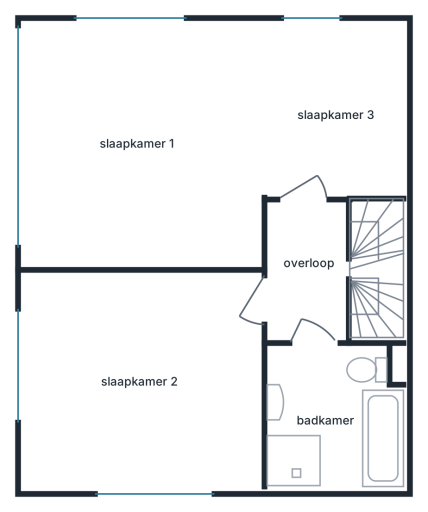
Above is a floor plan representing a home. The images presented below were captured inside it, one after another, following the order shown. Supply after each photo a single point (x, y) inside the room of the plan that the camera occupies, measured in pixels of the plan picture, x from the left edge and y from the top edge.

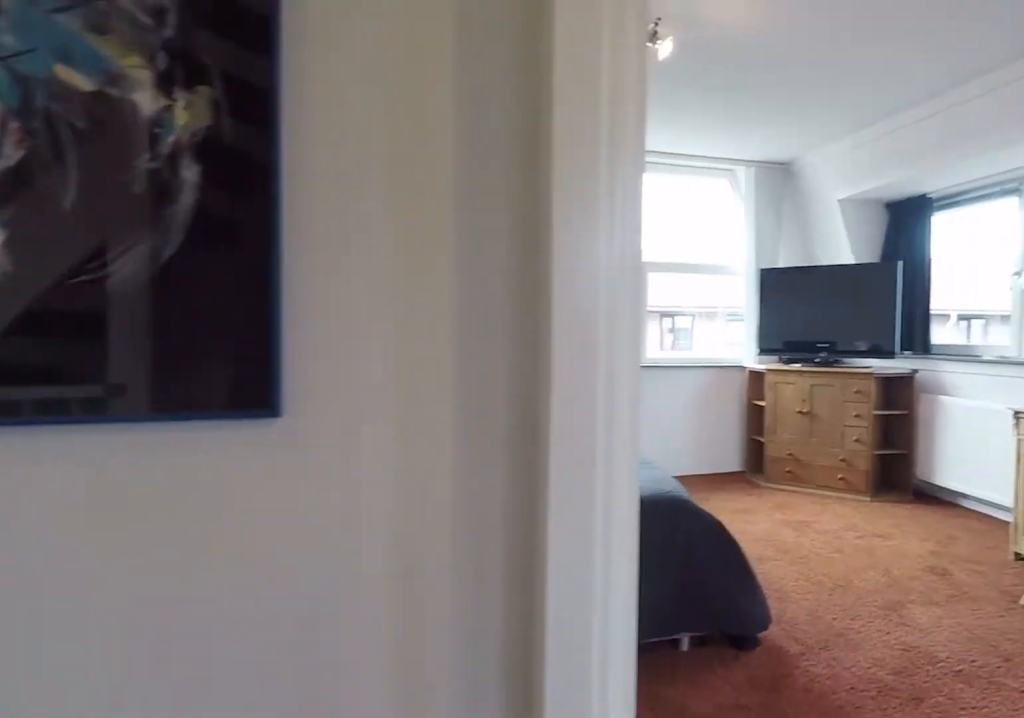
(308, 271)
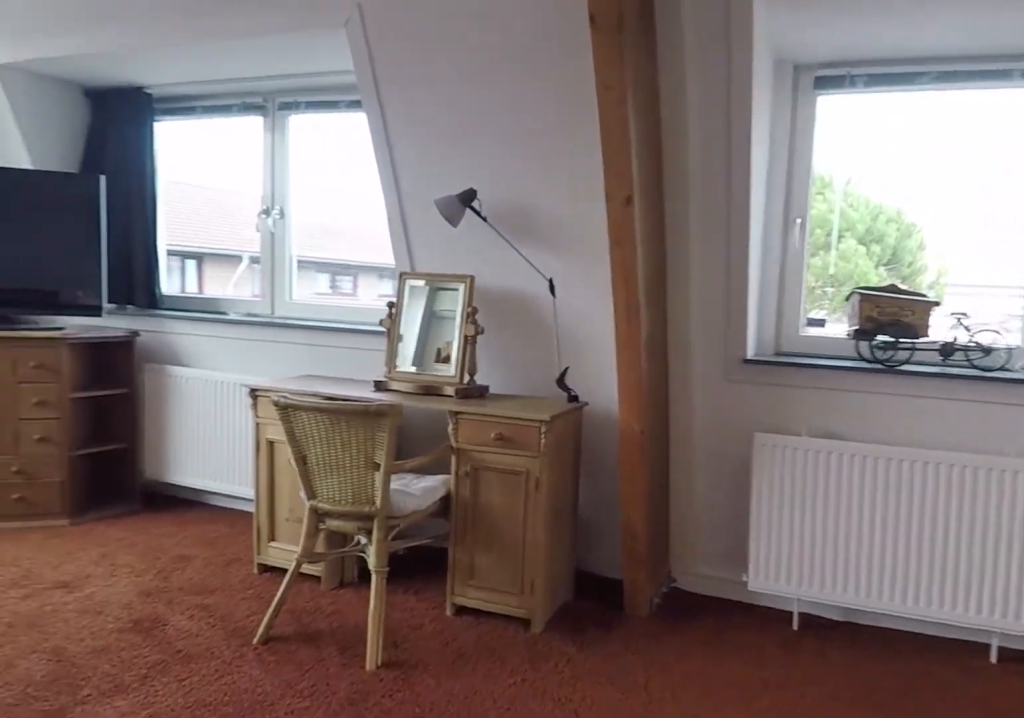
(310, 111)
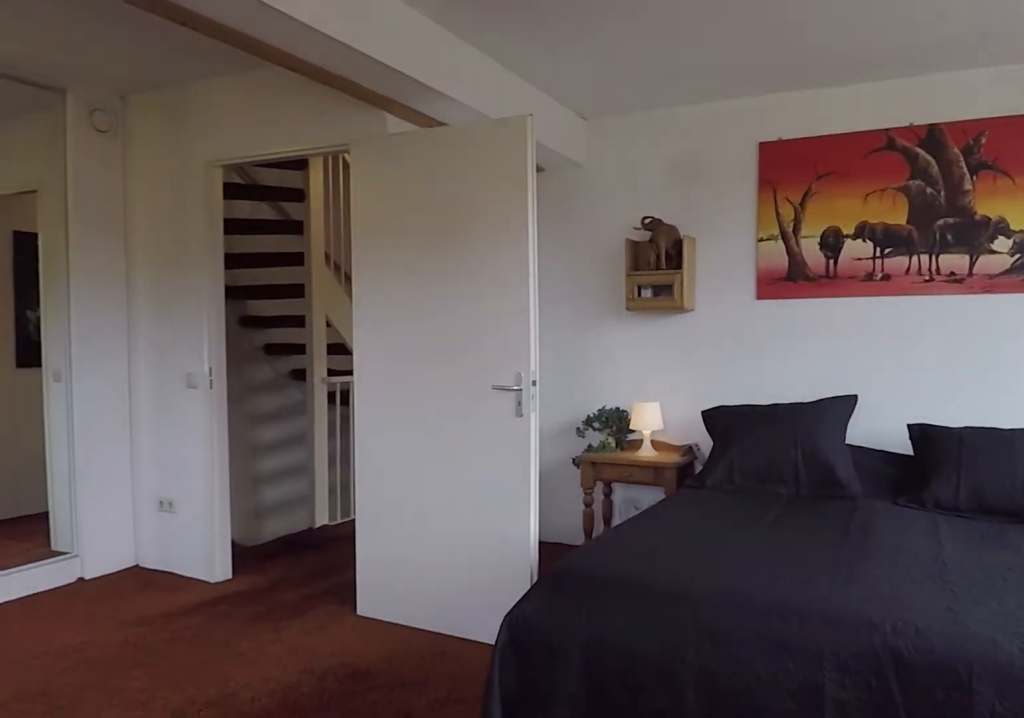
(310, 111)
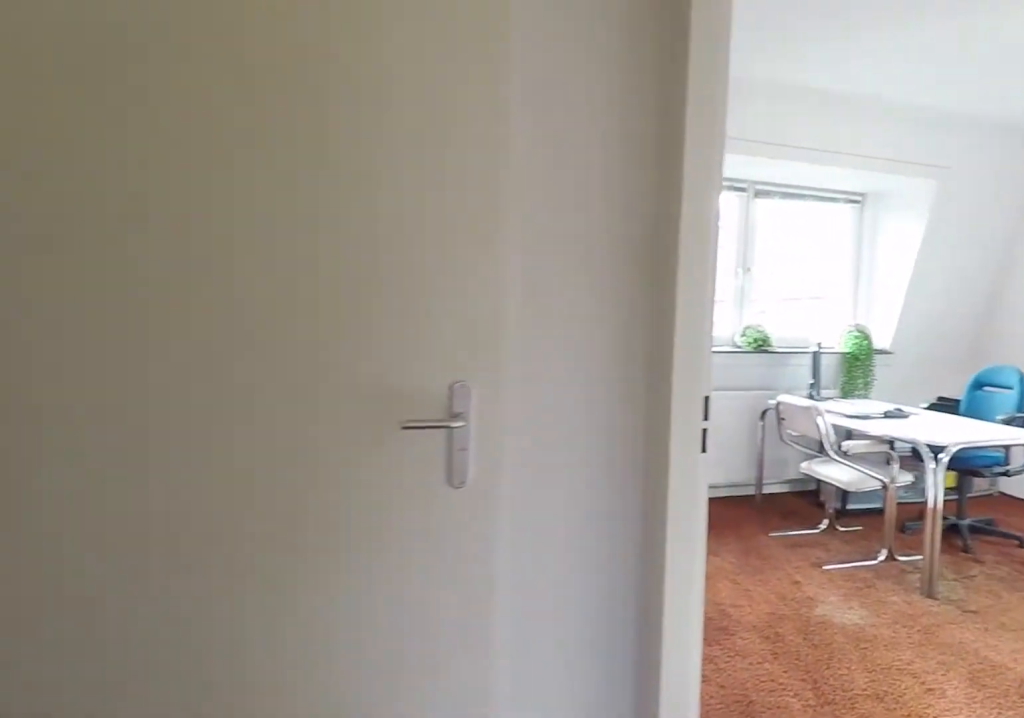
(308, 271)
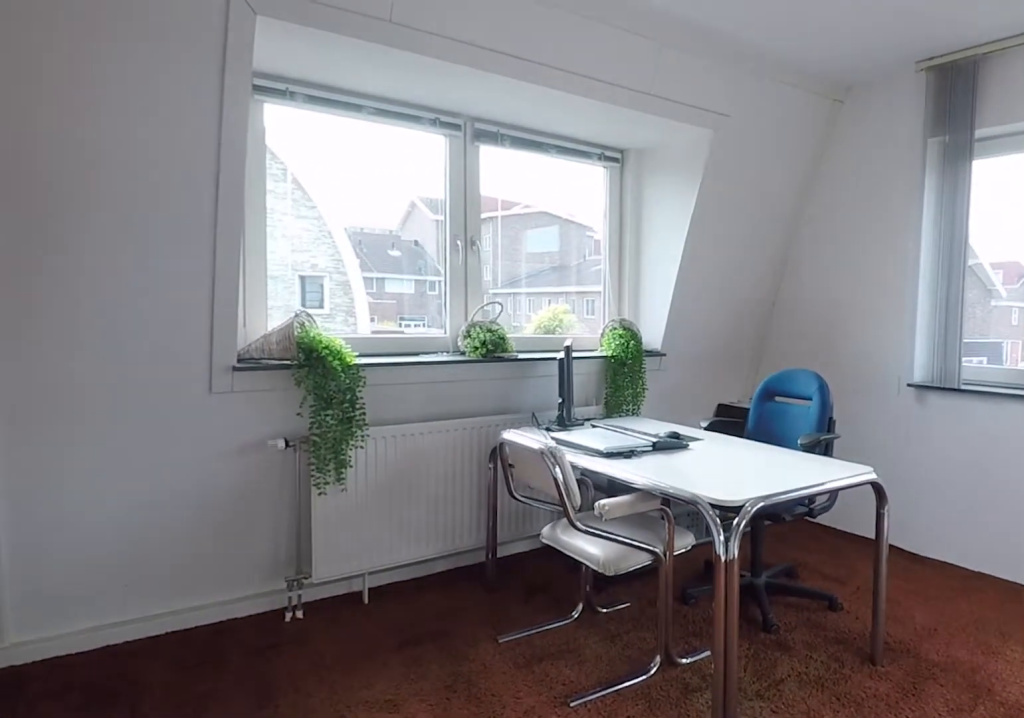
(132, 435)
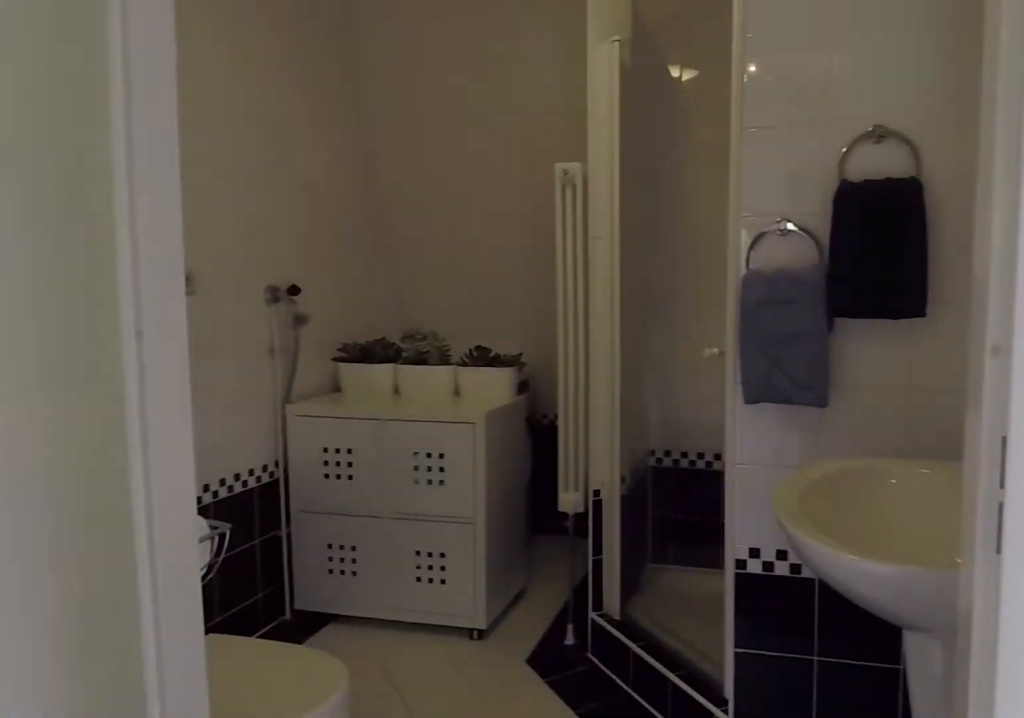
(308, 271)
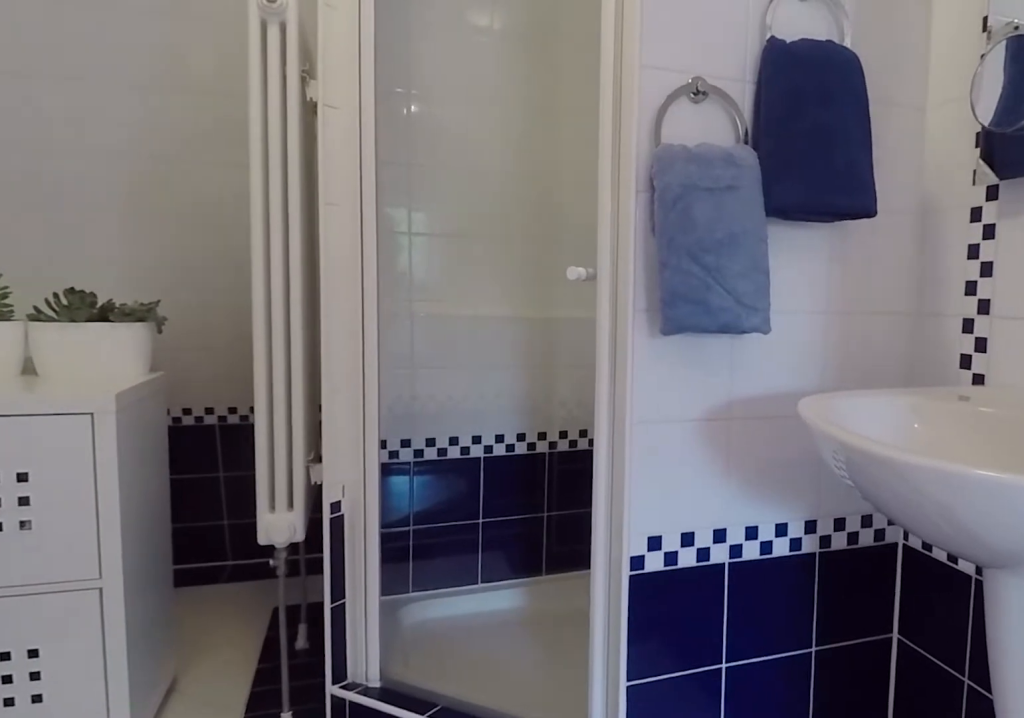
(333, 418)
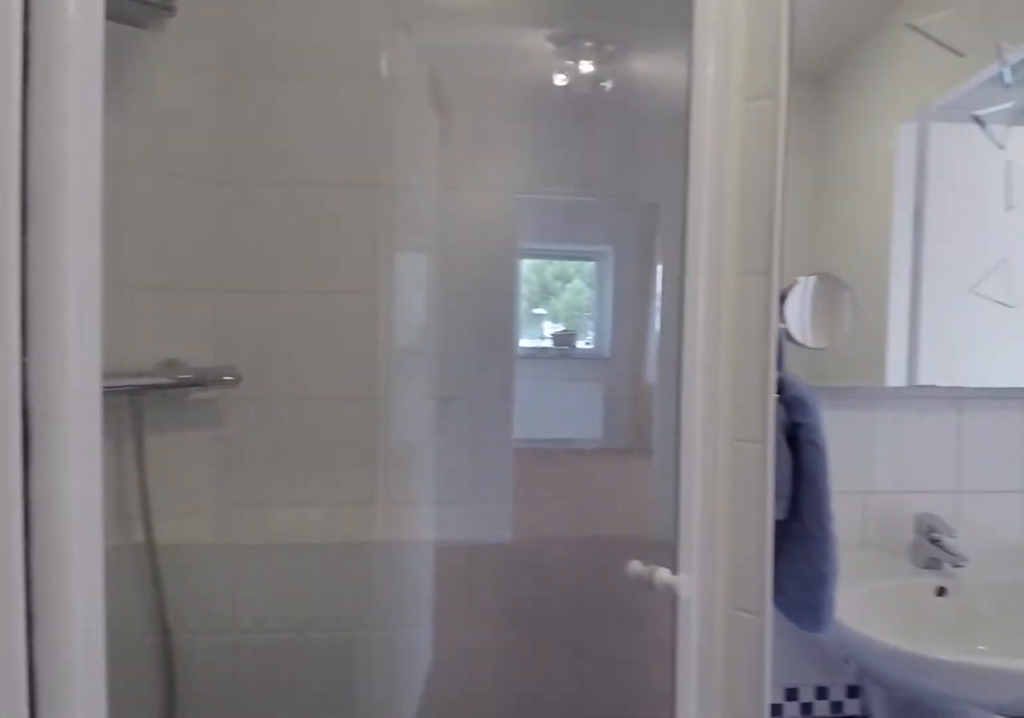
(333, 418)
